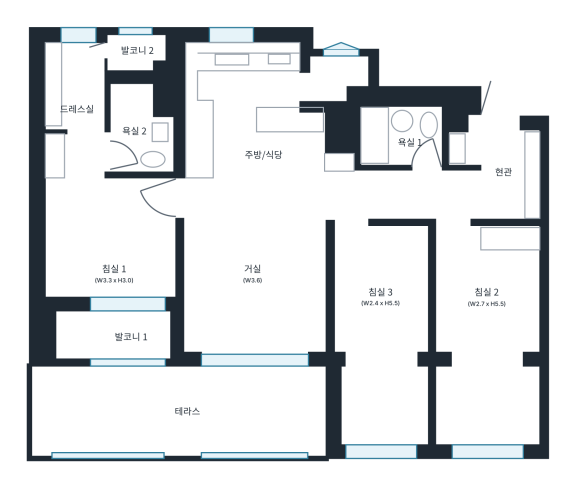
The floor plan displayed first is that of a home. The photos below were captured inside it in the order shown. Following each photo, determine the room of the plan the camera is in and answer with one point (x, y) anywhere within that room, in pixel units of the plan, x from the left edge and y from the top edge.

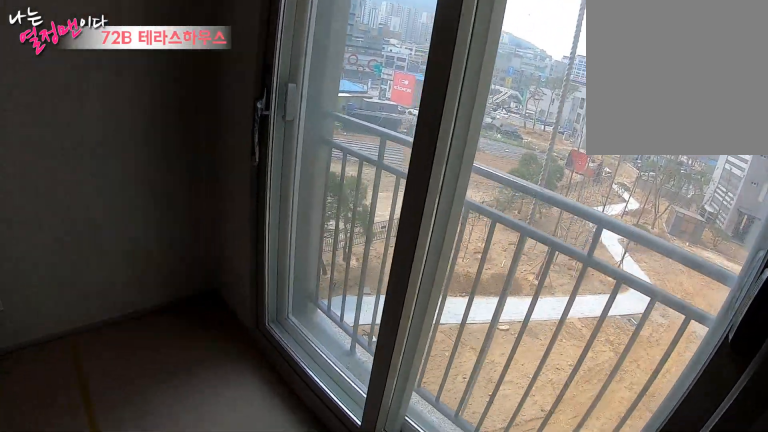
(488, 306)
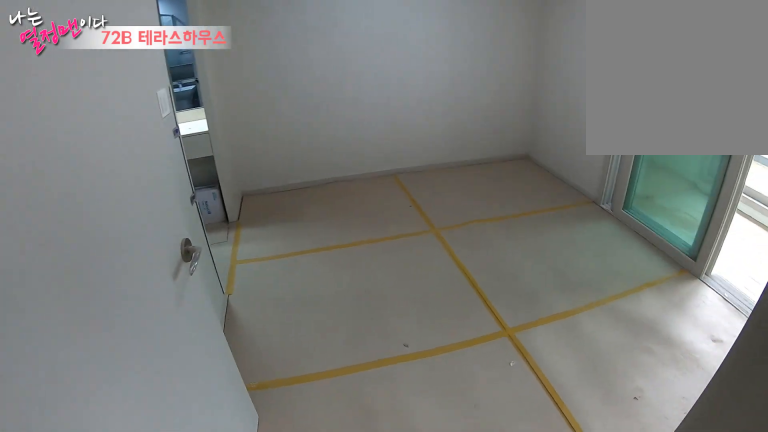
(114, 274)
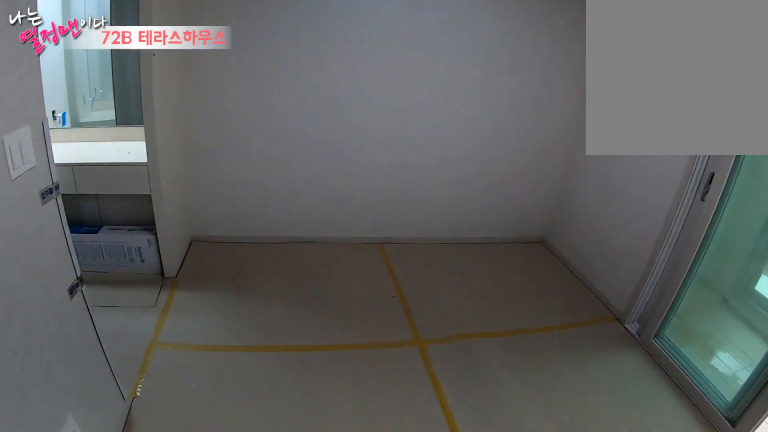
(114, 274)
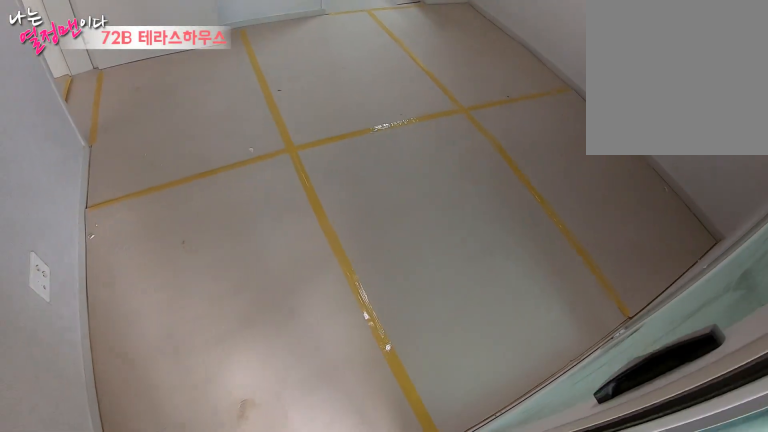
(114, 274)
